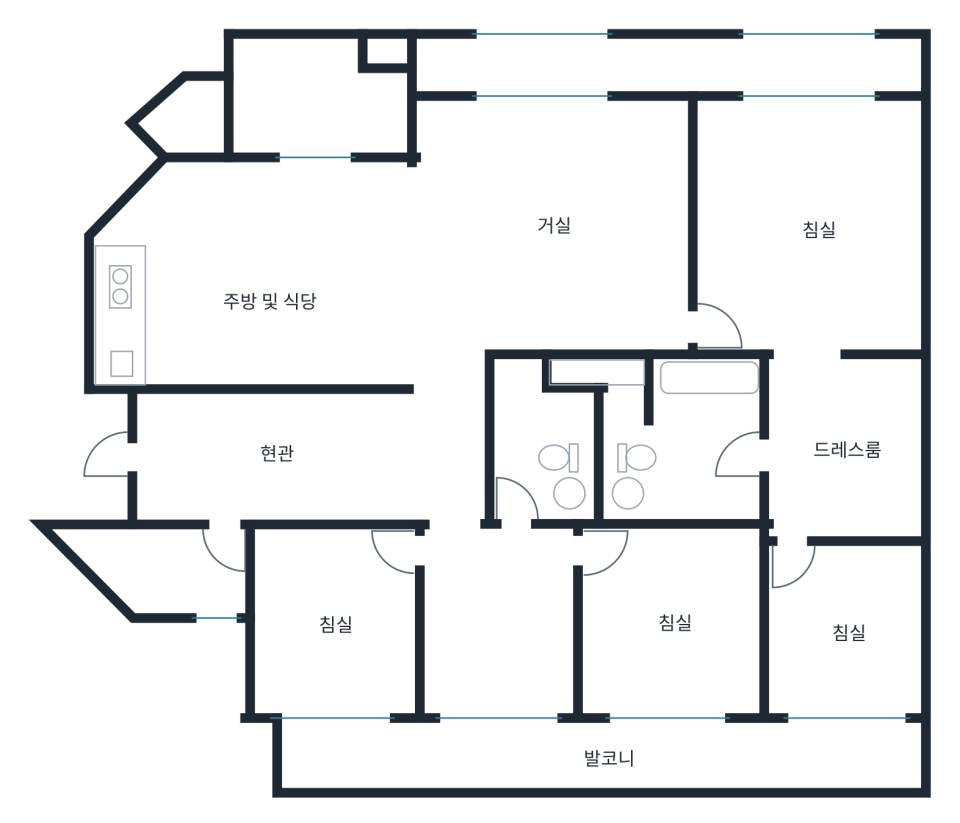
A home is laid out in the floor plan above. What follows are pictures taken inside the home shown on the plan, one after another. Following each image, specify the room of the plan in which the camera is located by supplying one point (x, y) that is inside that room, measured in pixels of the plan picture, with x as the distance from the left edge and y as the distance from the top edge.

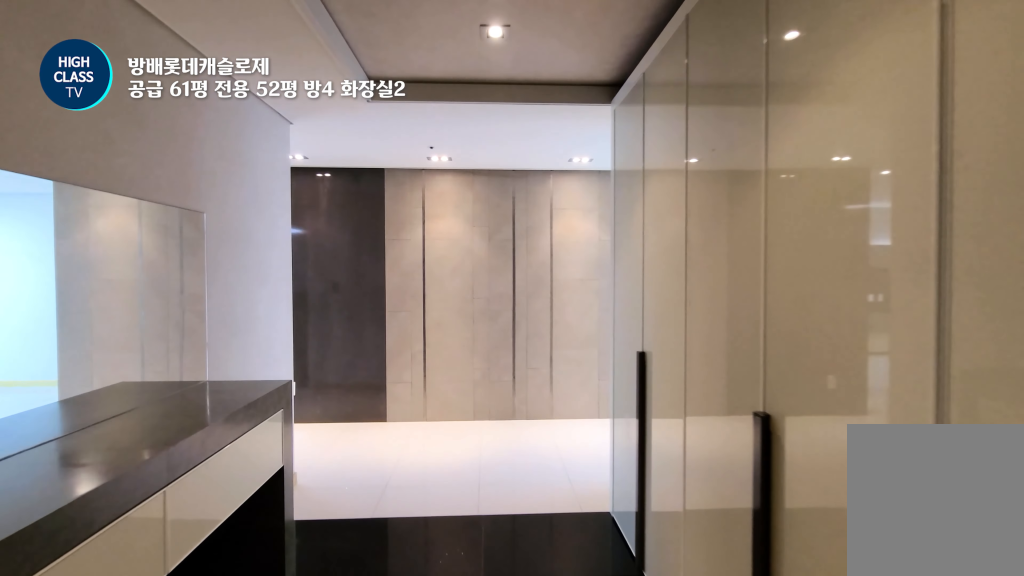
(277, 454)
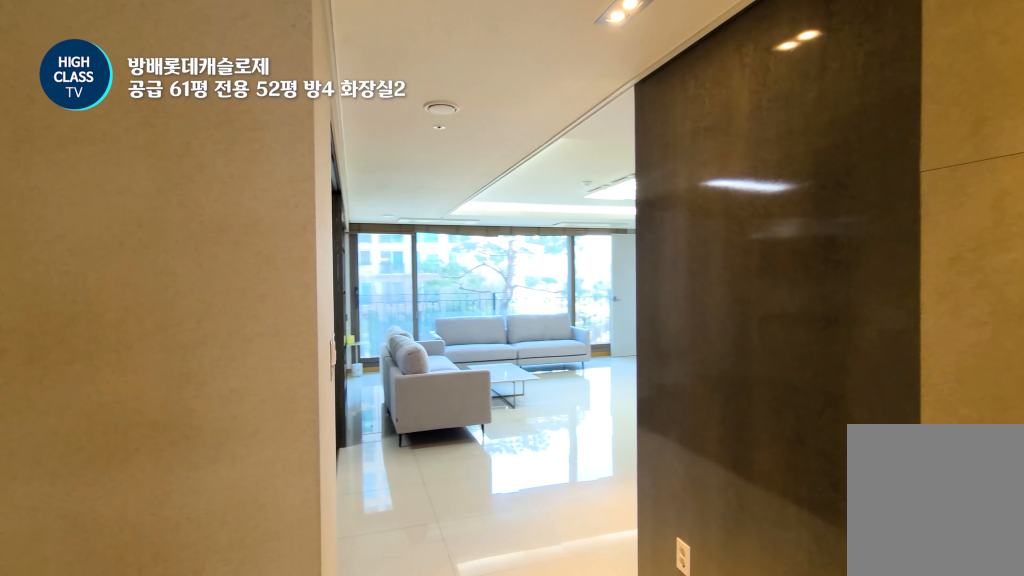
(447, 436)
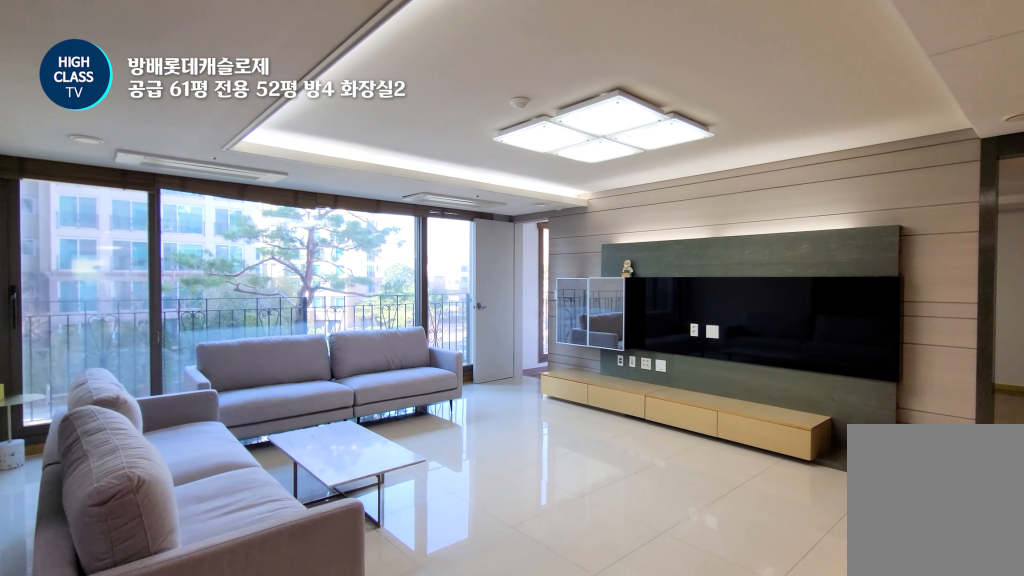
(552, 210)
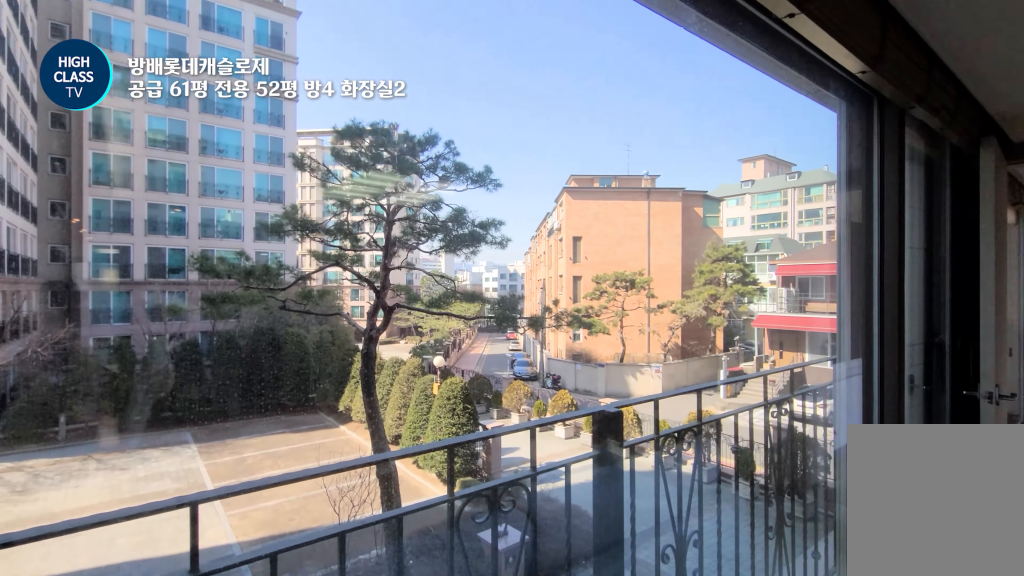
(552, 210)
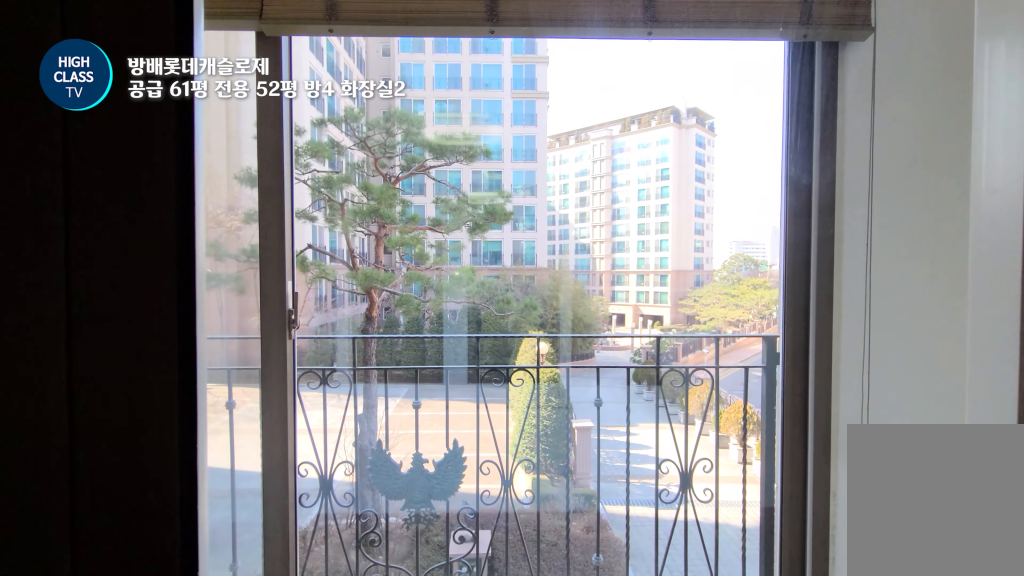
(807, 194)
